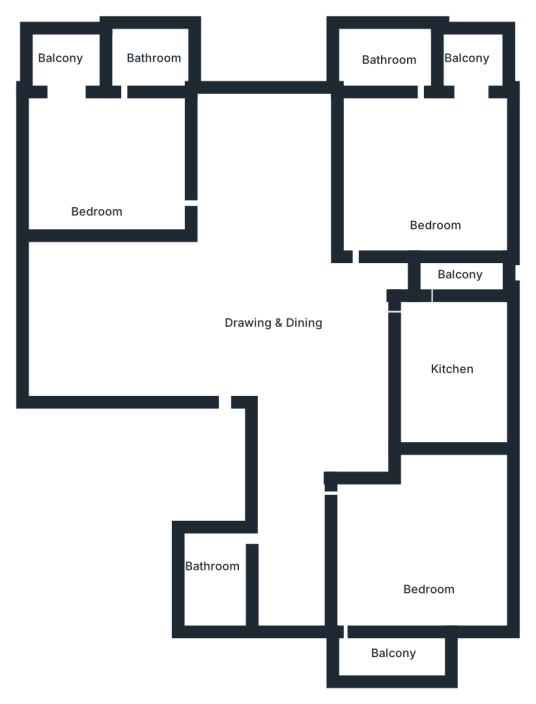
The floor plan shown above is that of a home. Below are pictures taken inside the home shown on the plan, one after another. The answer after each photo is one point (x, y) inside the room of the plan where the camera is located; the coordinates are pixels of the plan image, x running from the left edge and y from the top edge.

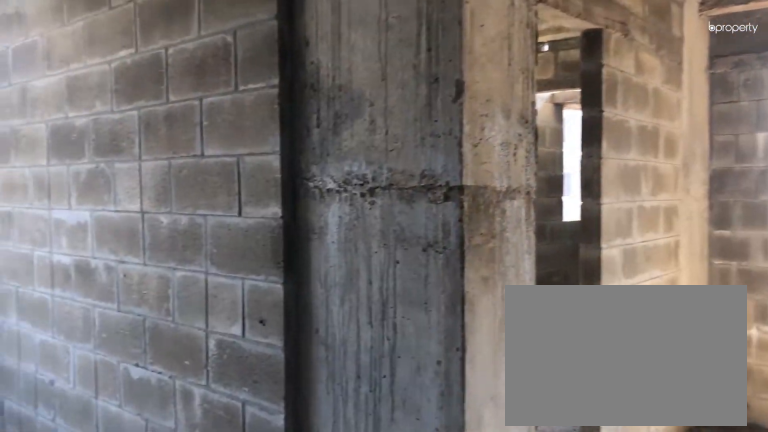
(274, 283)
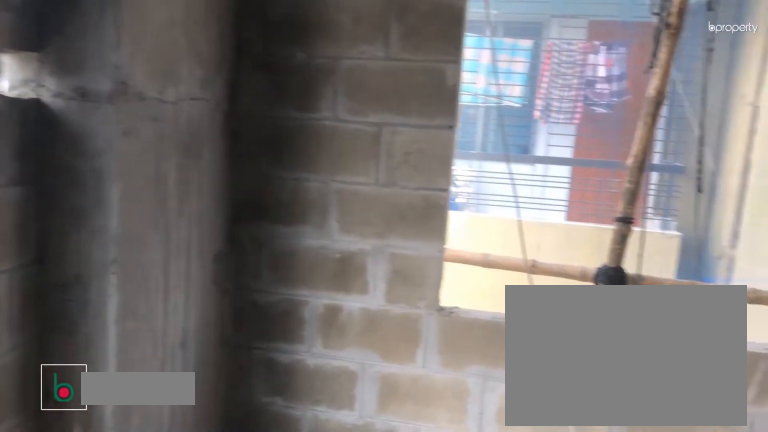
(432, 572)
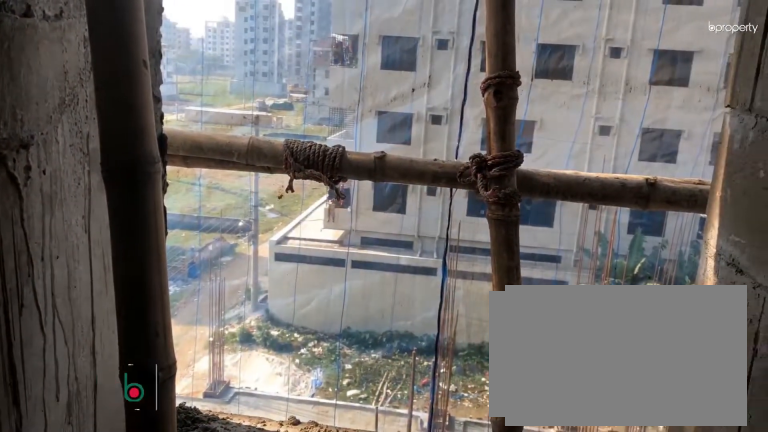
(473, 272)
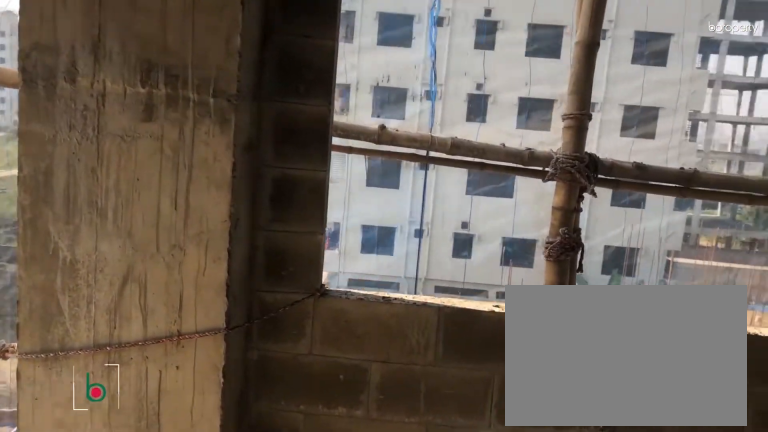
(438, 165)
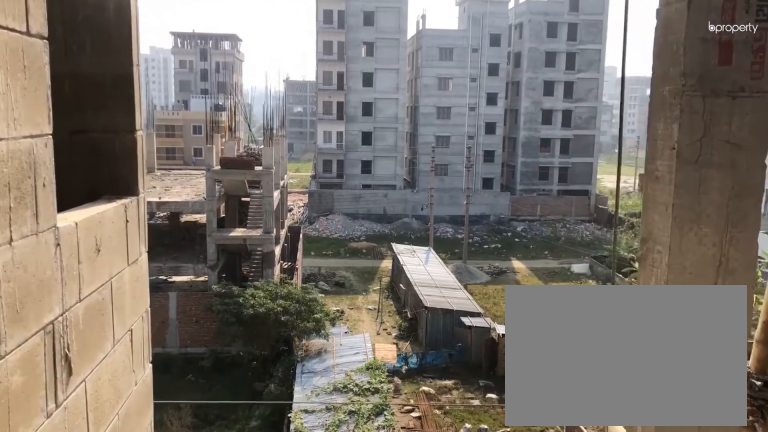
(469, 53)
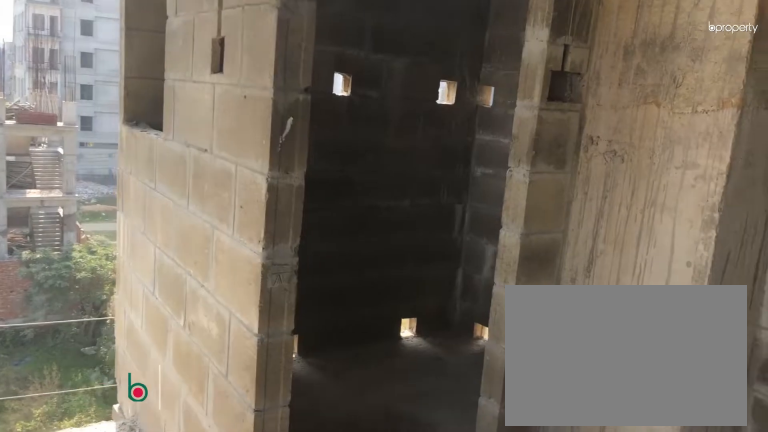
(97, 160)
